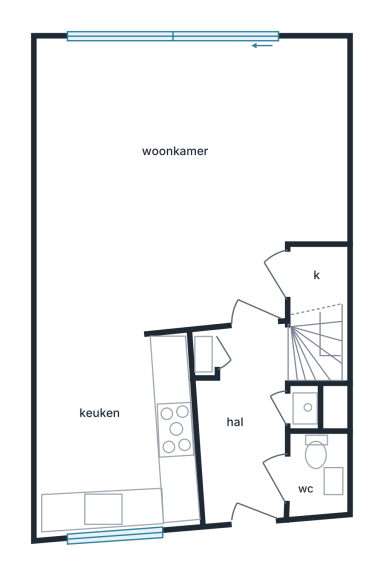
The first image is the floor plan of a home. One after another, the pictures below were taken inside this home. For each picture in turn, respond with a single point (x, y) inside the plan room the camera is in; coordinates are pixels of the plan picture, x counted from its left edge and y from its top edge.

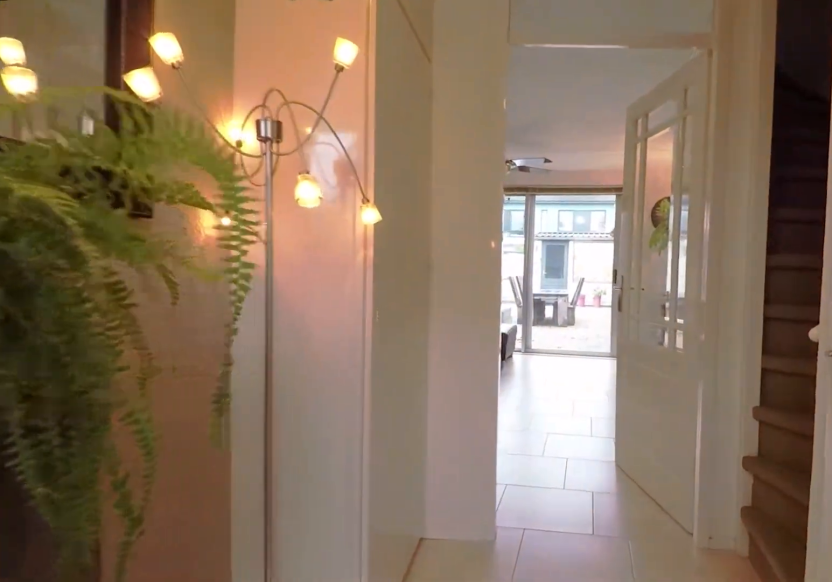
(245, 424)
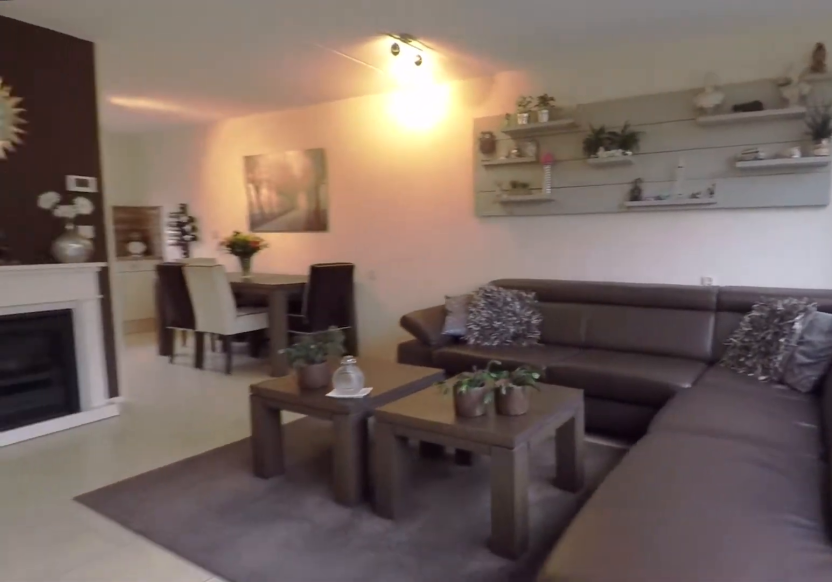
(196, 214)
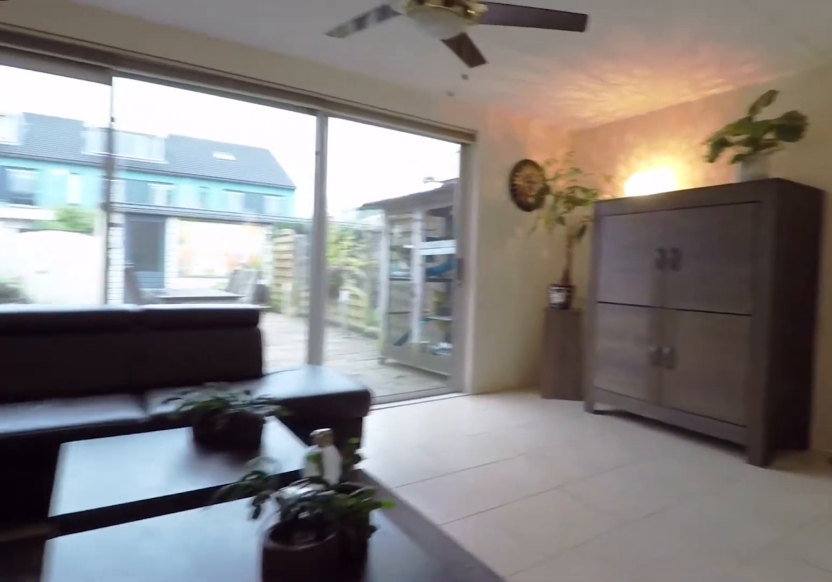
(196, 214)
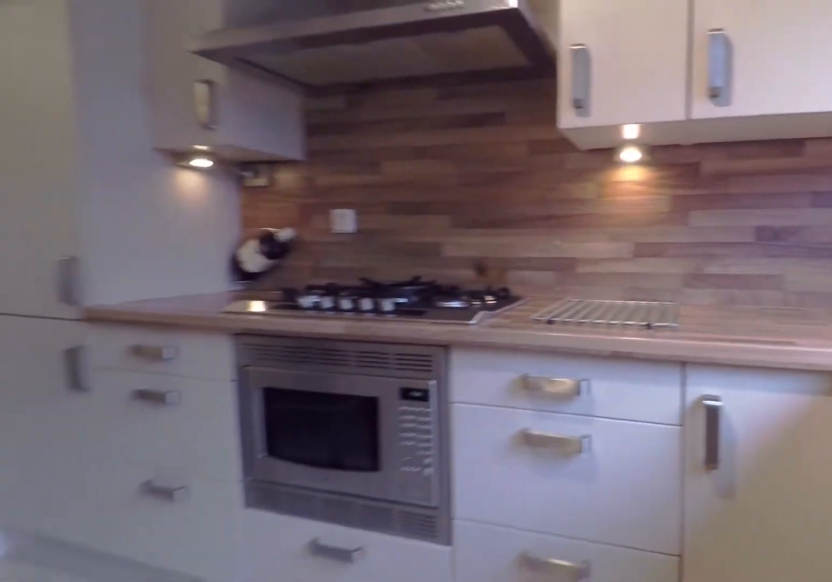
(116, 435)
